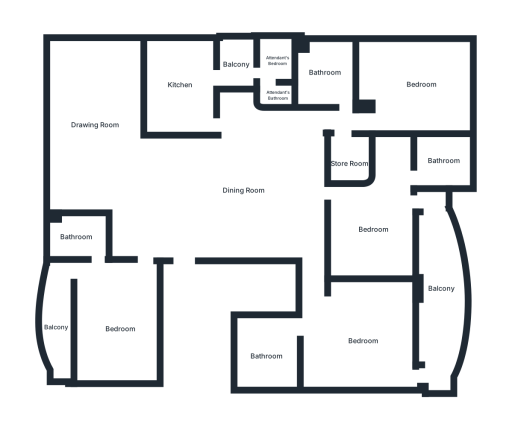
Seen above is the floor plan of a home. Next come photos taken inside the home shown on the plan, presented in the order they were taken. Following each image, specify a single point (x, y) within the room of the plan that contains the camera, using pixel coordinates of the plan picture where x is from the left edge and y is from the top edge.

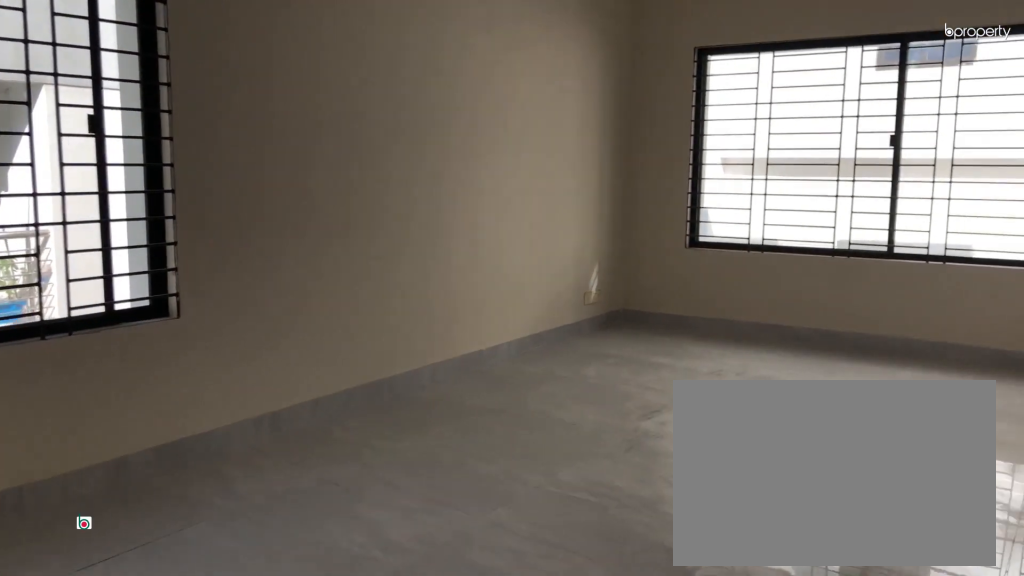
(93, 110)
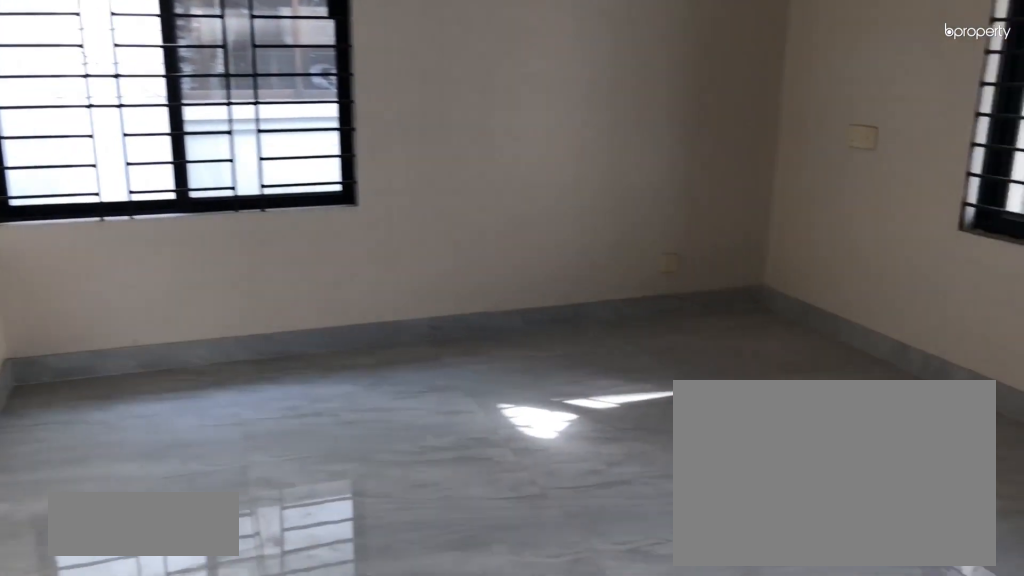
(116, 330)
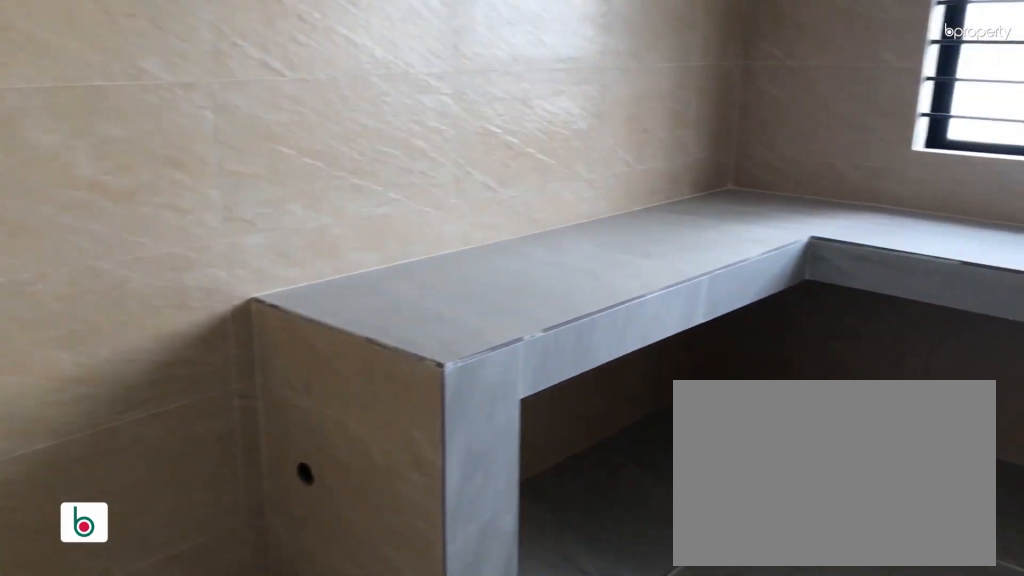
(180, 82)
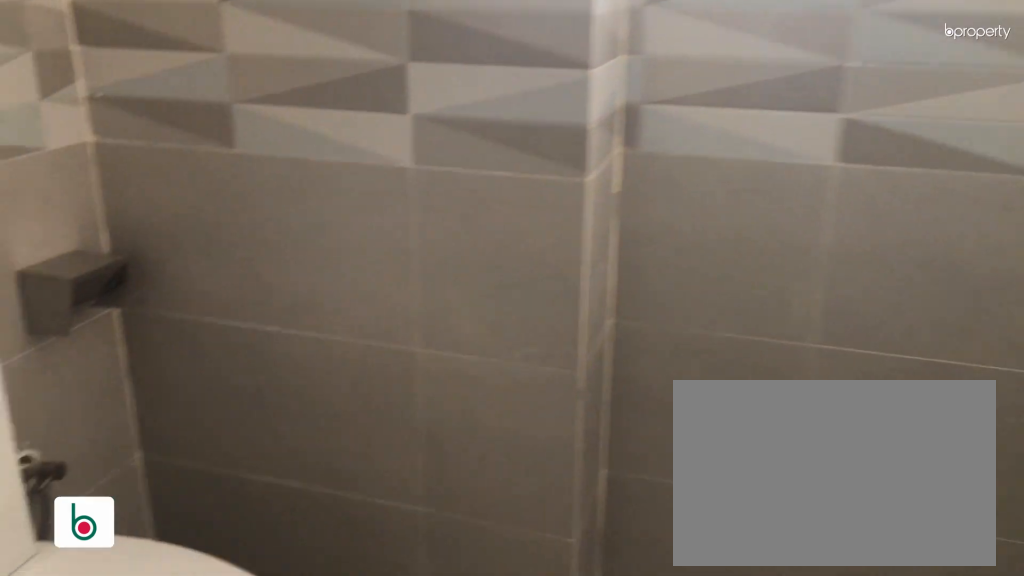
(327, 77)
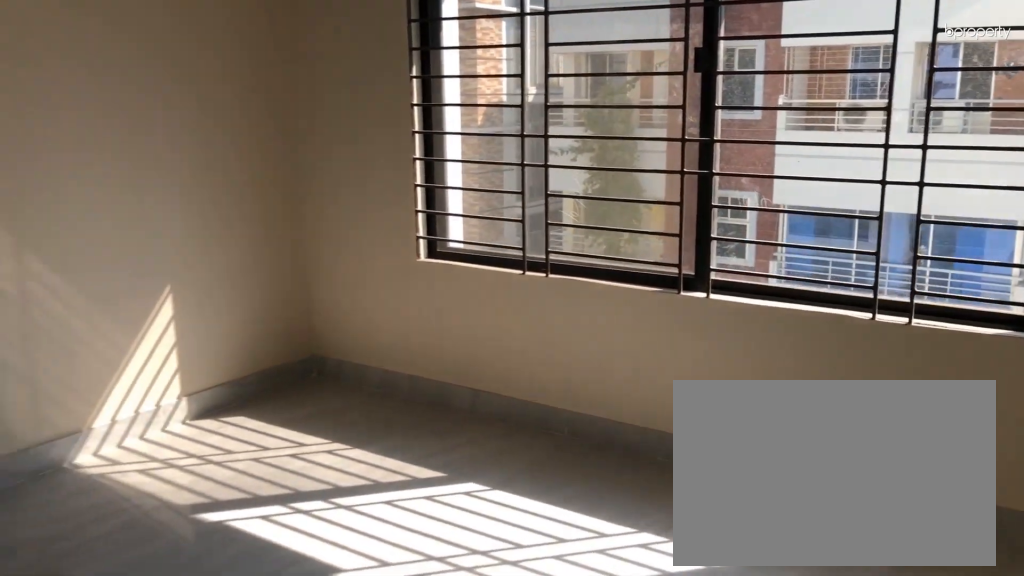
(413, 87)
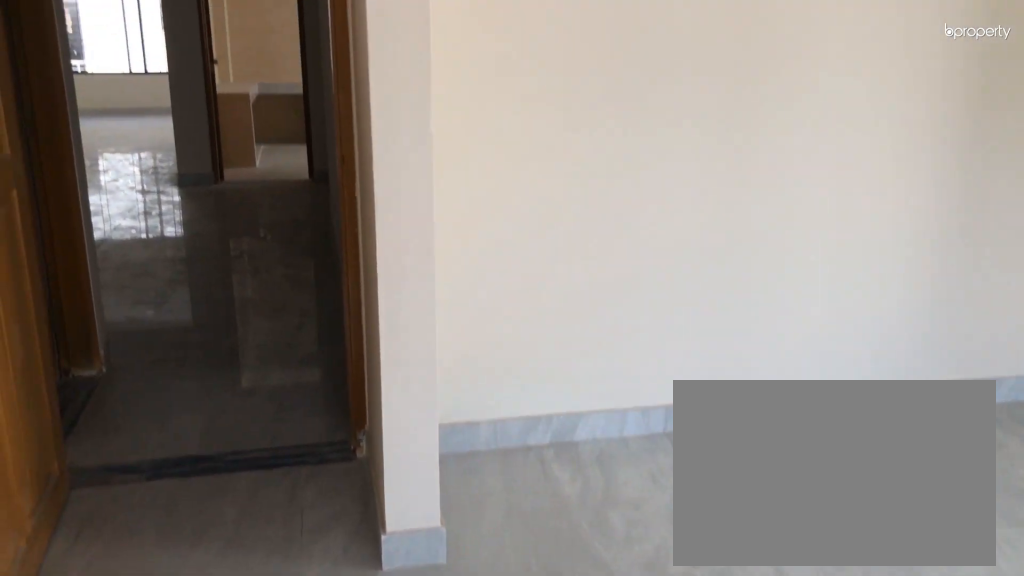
(413, 87)
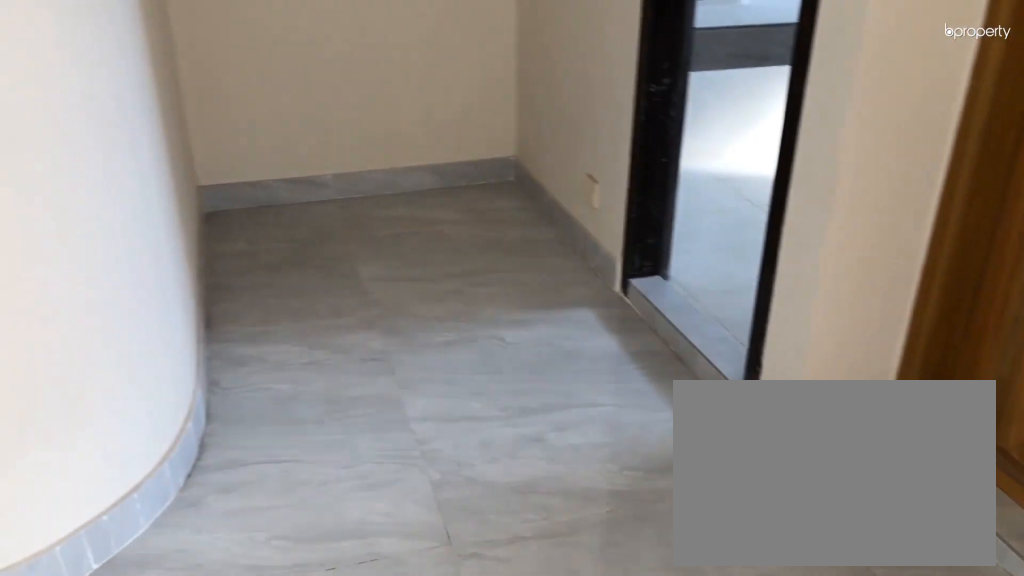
(370, 230)
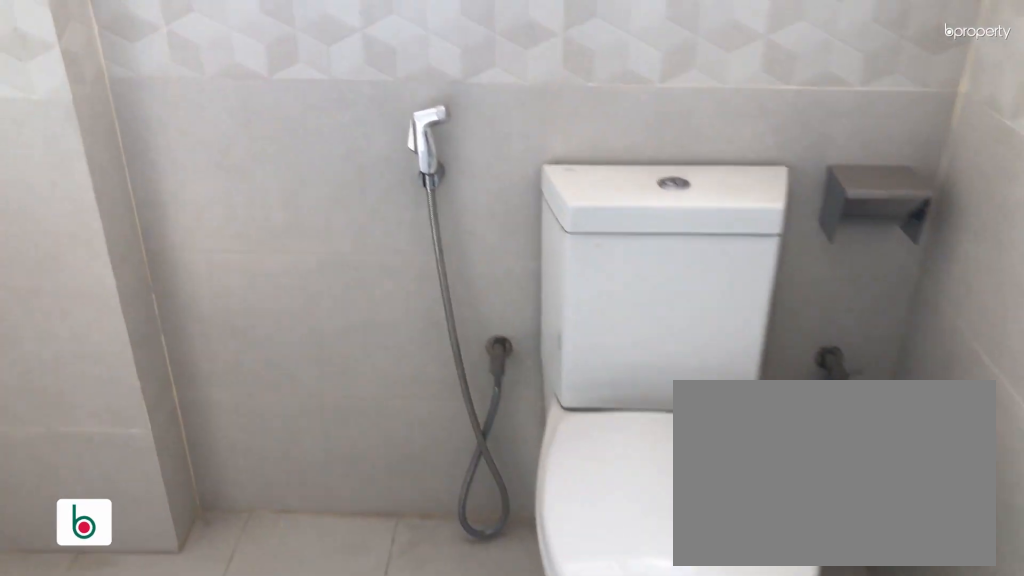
(439, 160)
